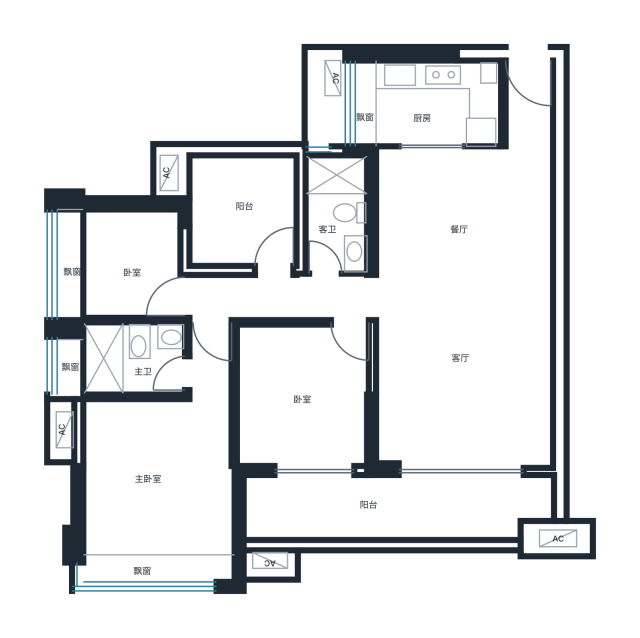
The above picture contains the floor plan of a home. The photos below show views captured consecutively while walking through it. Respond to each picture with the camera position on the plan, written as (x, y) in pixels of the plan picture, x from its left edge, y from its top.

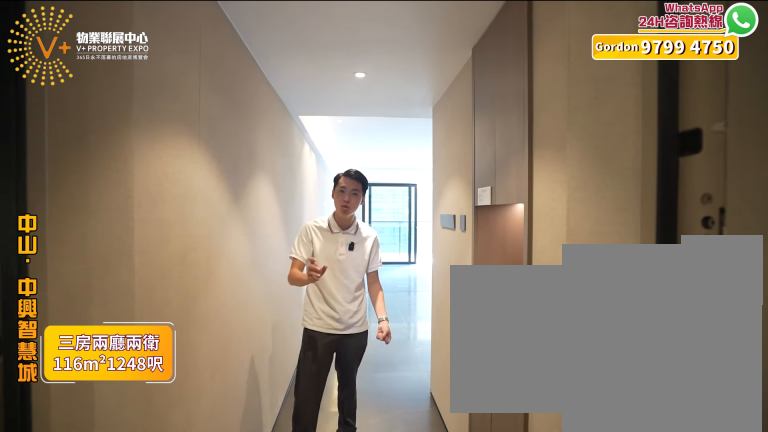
(519, 91)
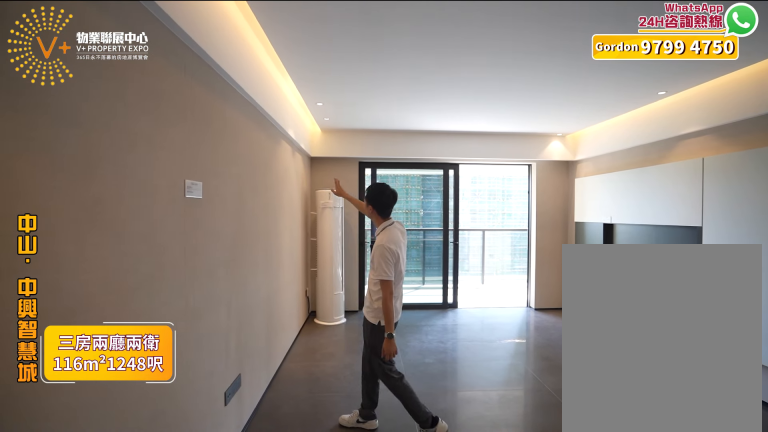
(517, 323)
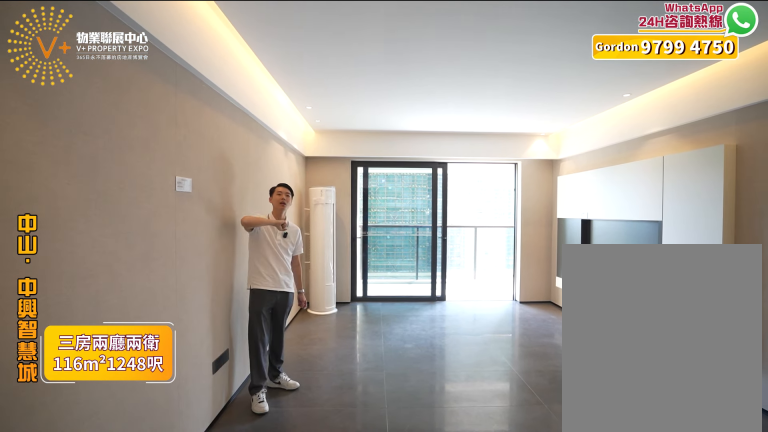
(511, 323)
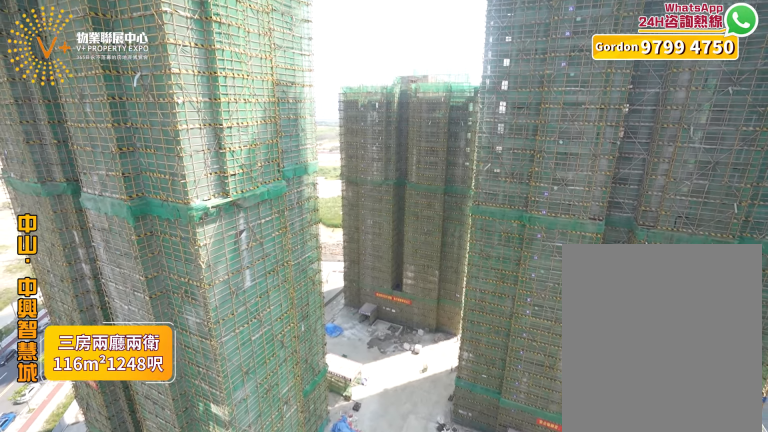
(450, 494)
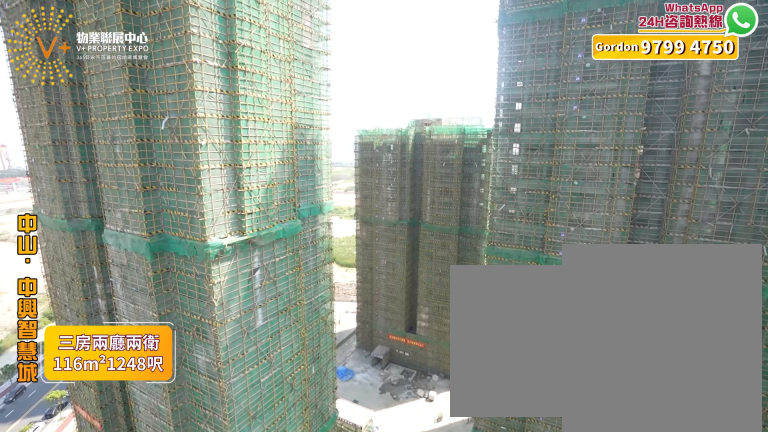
(450, 493)
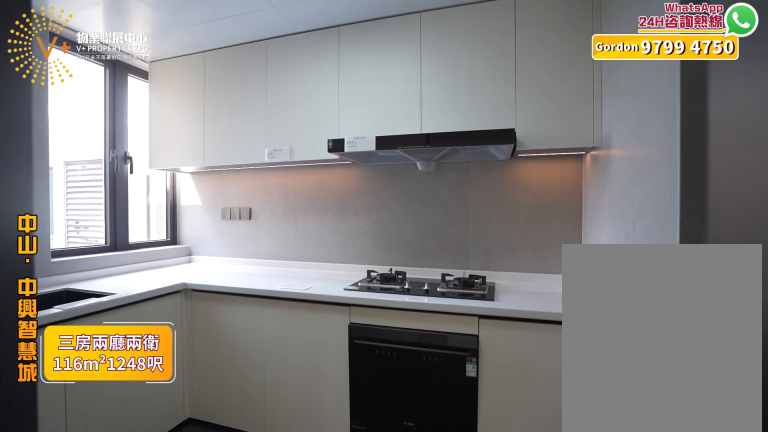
(432, 102)
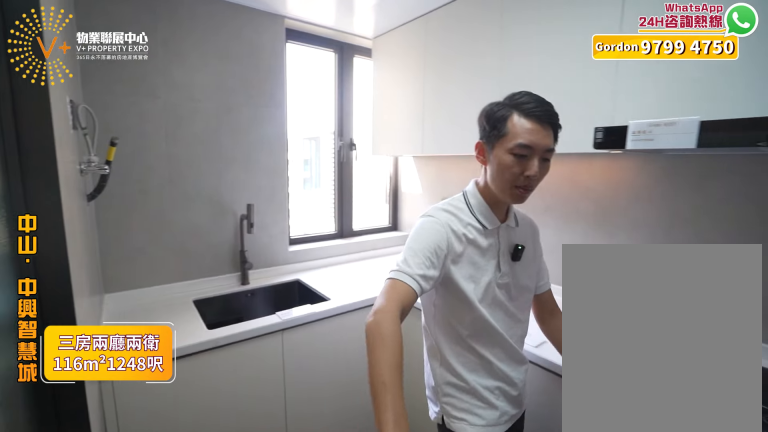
(433, 106)
